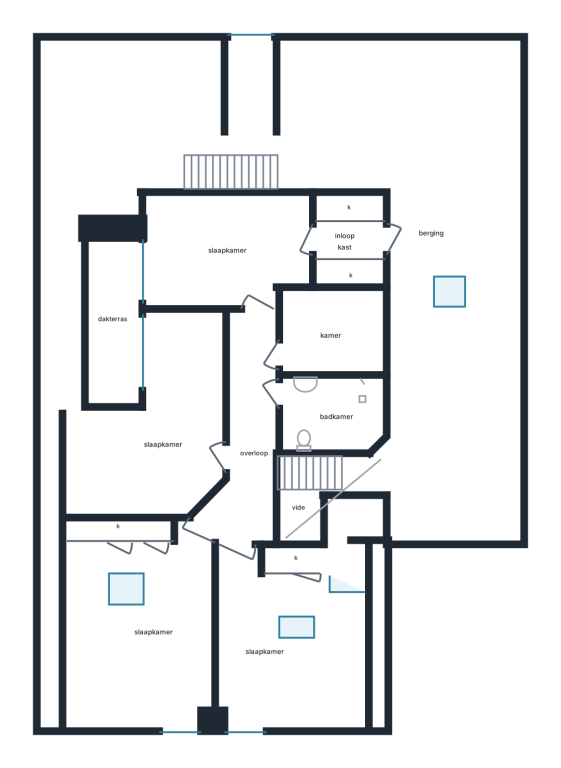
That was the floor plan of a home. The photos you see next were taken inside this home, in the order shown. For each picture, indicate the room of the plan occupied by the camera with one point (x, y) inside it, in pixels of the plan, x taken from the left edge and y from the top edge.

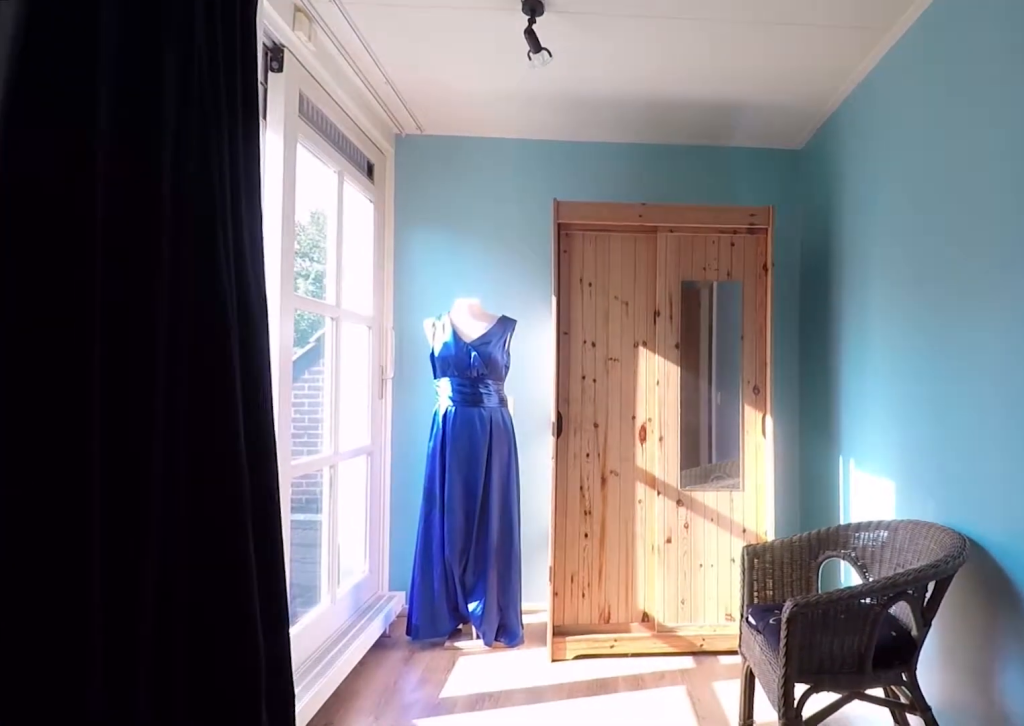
(171, 421)
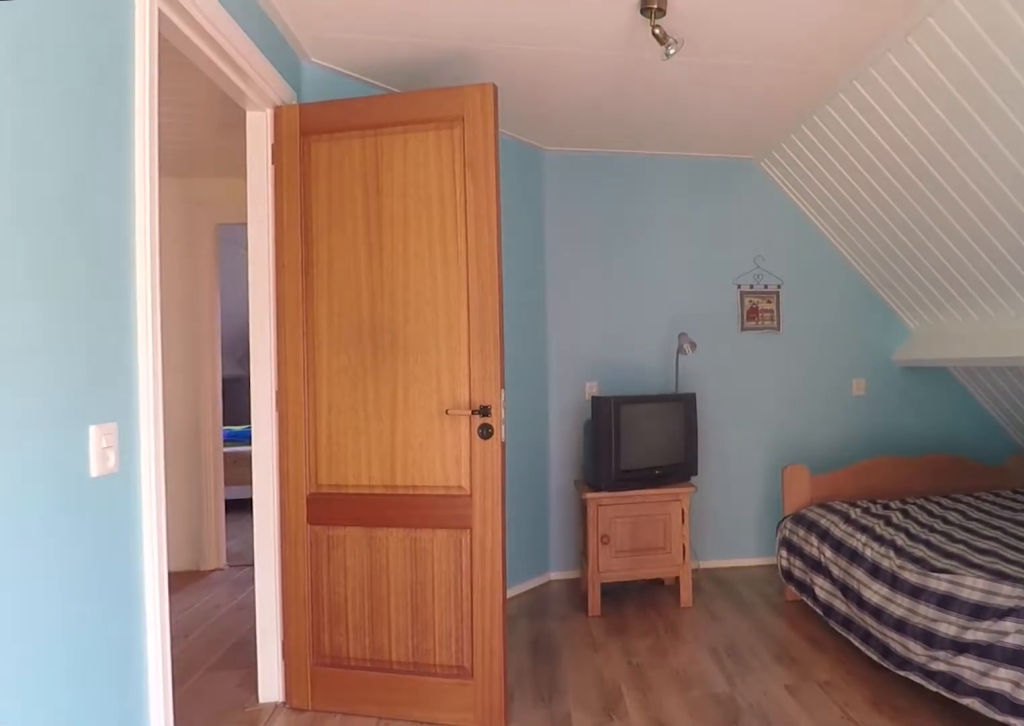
(171, 421)
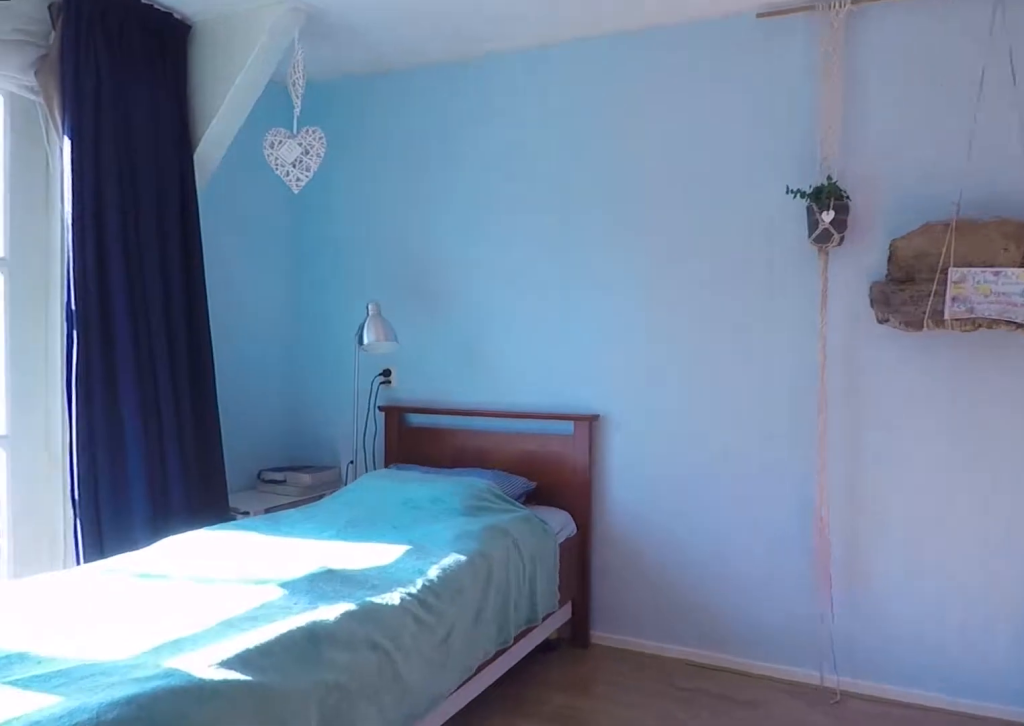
(225, 249)
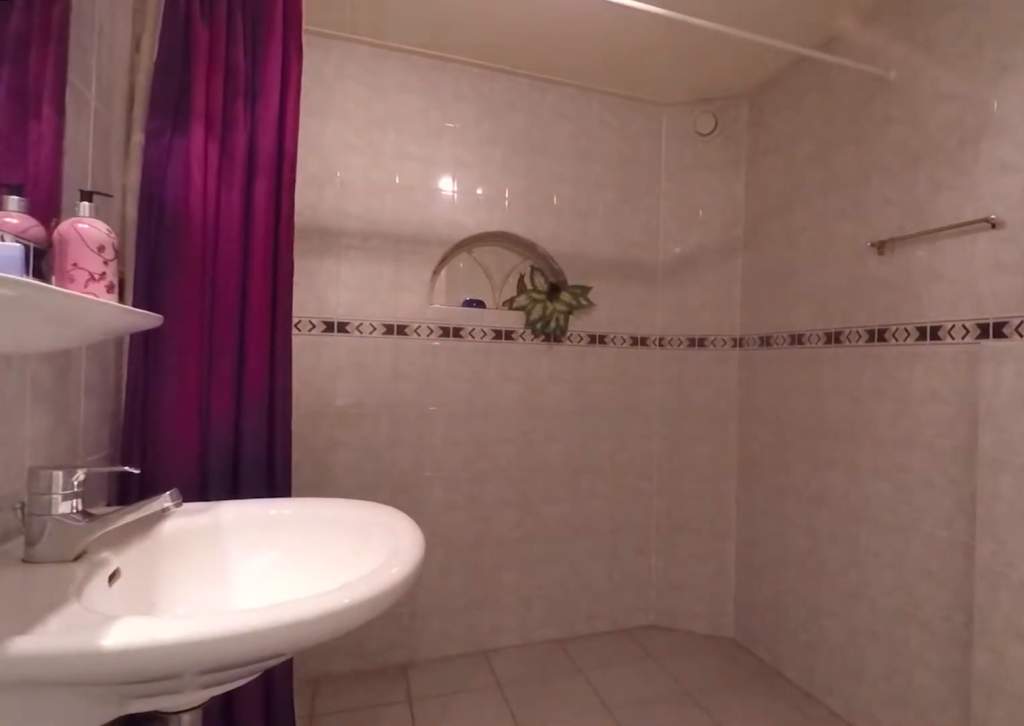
(331, 413)
